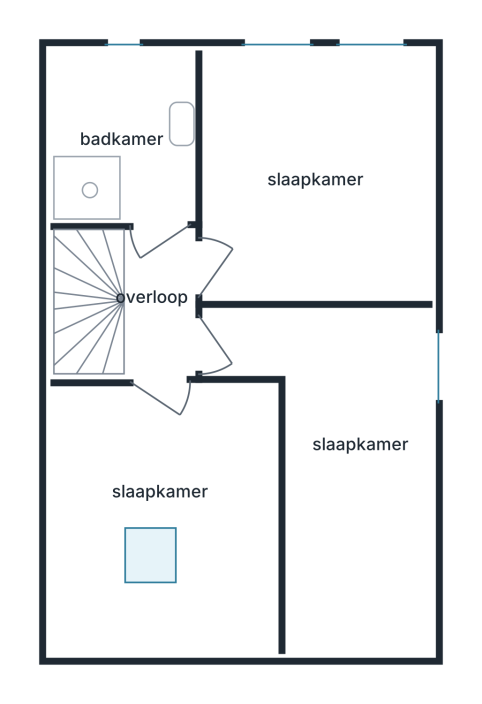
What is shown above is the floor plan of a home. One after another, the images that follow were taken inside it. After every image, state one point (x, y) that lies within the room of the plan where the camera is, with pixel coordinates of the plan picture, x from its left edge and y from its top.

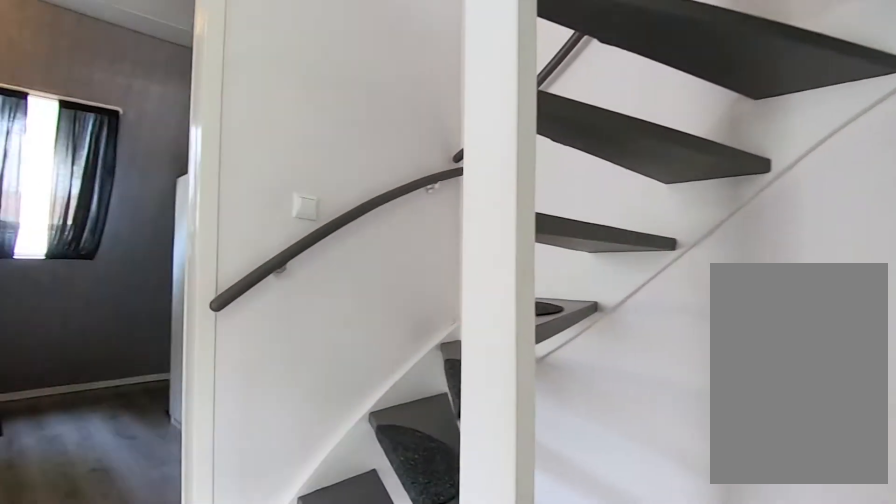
(159, 303)
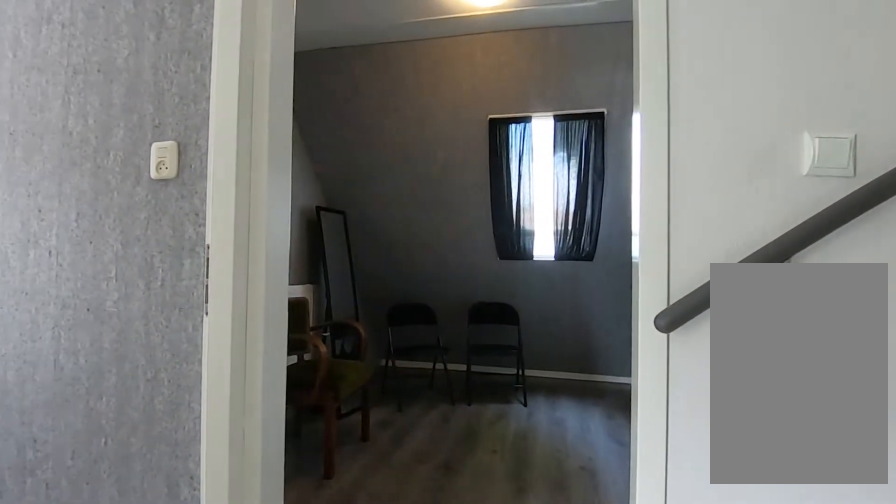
(159, 303)
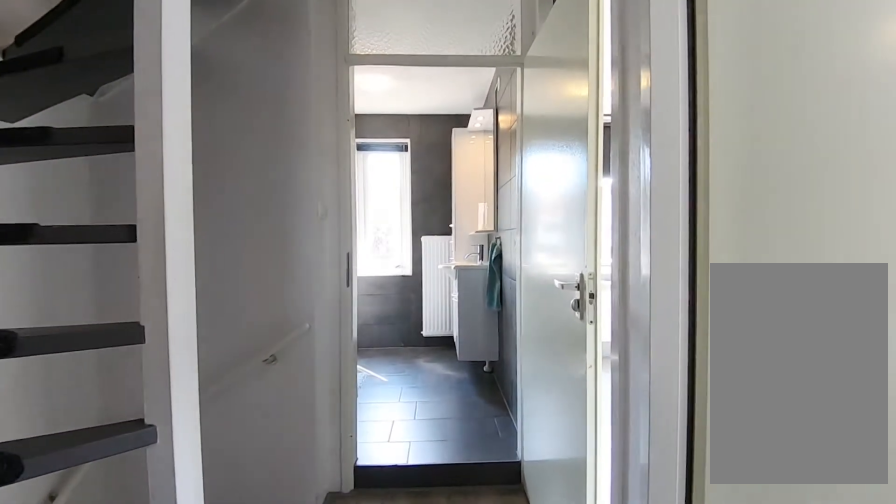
(159, 303)
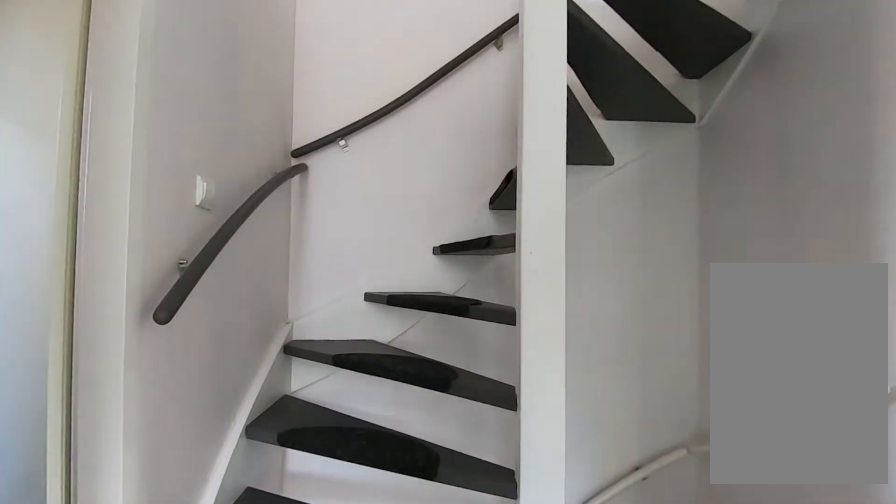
(159, 303)
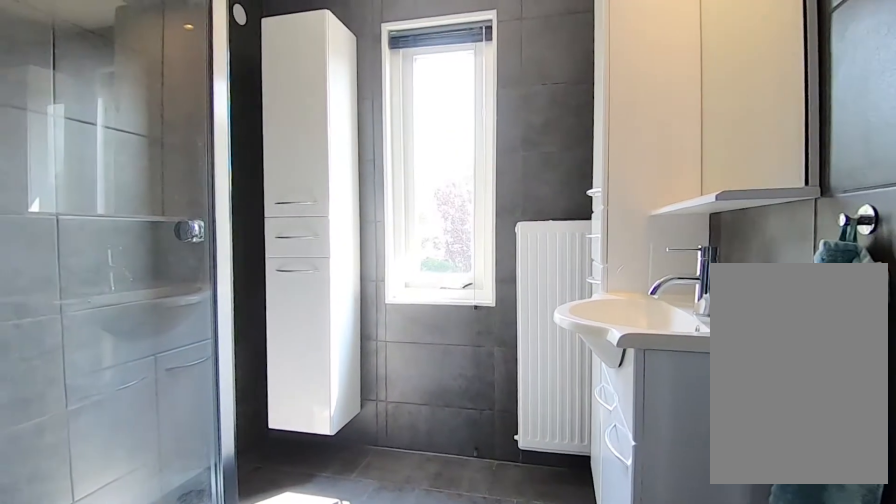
(133, 130)
